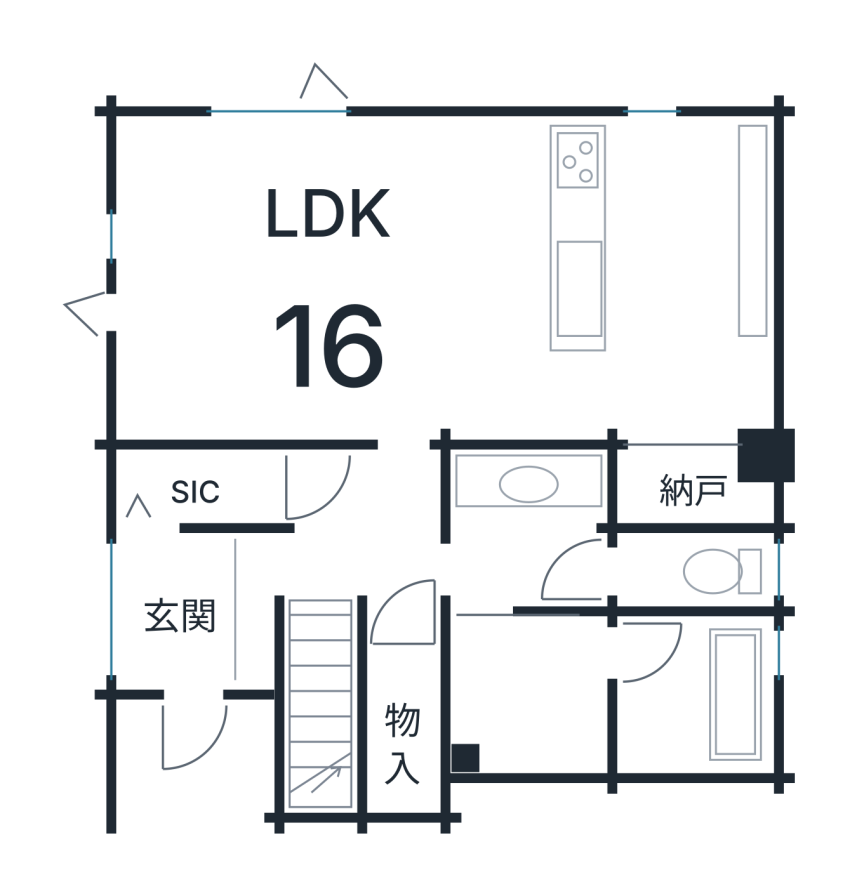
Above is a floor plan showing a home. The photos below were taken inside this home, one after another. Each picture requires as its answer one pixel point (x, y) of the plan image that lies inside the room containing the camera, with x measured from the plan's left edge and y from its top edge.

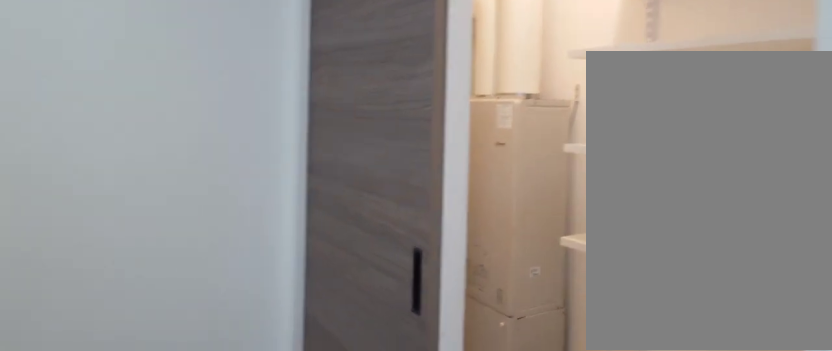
(682, 291)
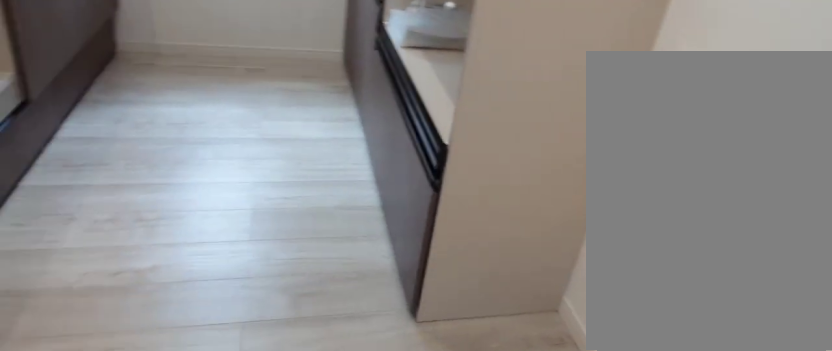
(682, 291)
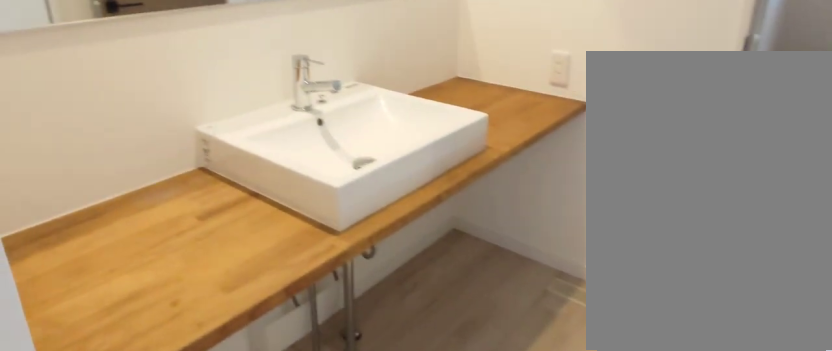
(528, 562)
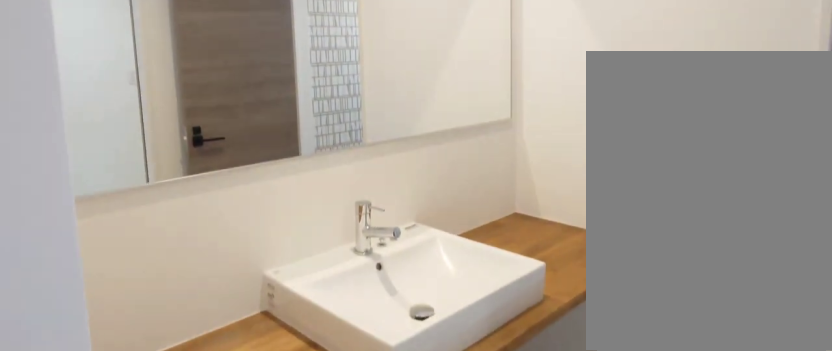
(528, 562)
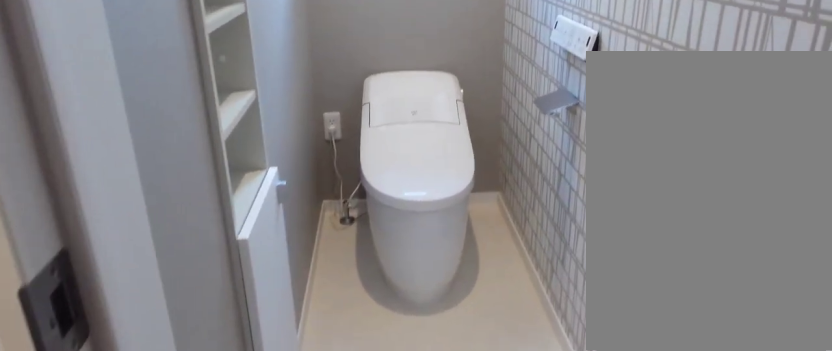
(682, 583)
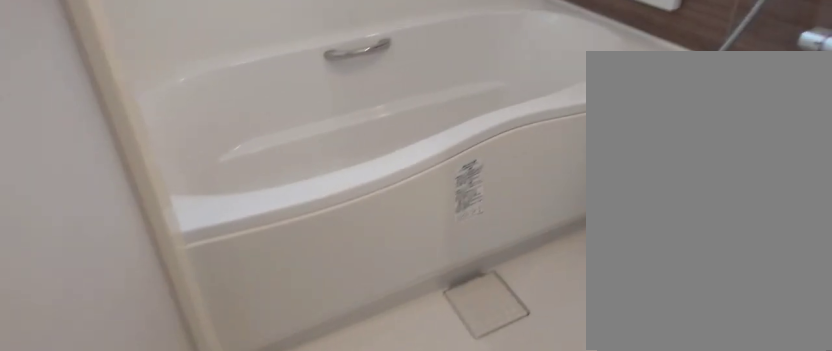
(687, 715)
